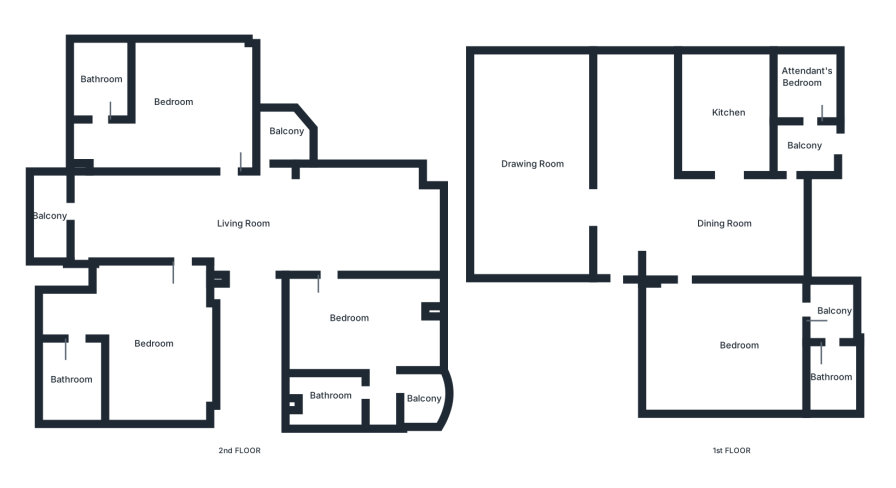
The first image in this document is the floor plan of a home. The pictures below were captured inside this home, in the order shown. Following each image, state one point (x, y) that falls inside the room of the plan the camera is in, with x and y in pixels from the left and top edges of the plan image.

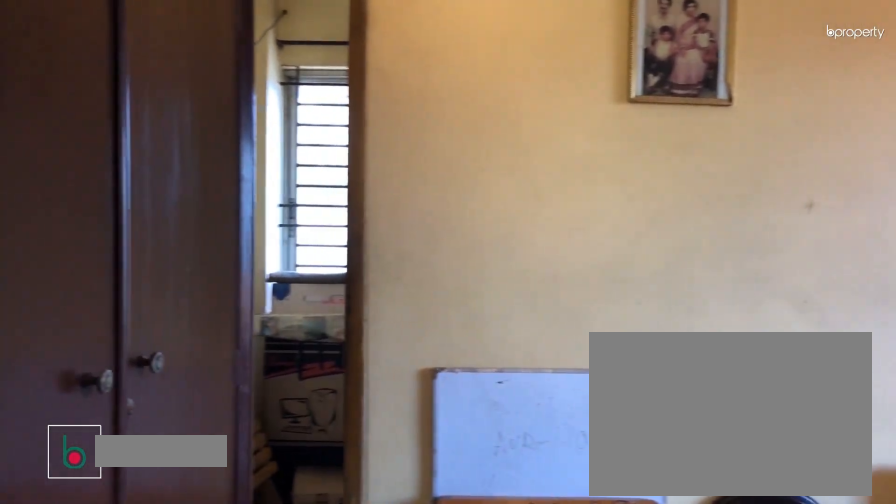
(725, 346)
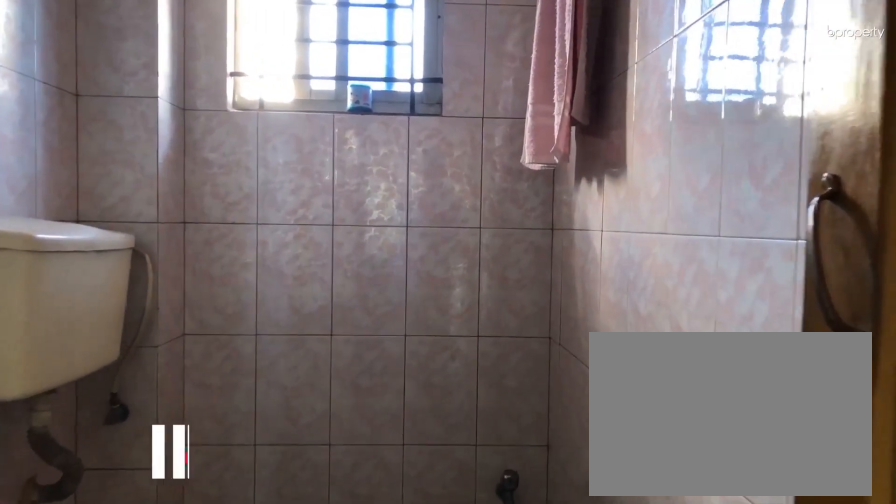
(844, 378)
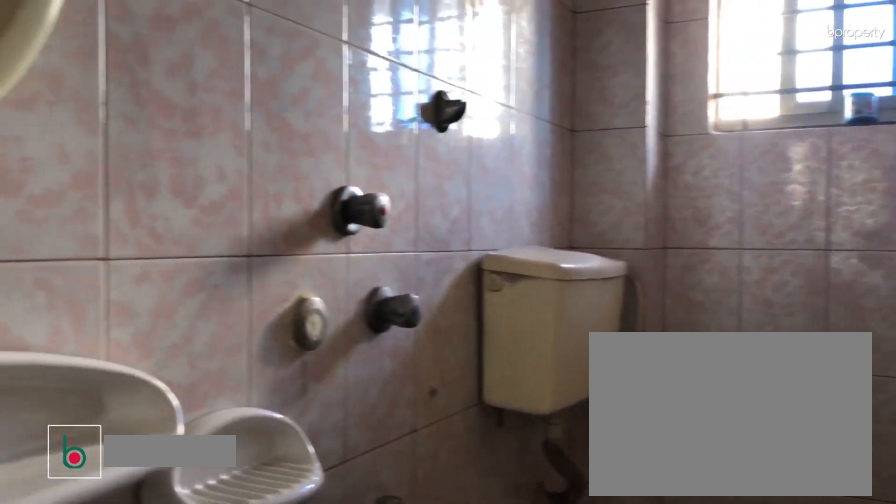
(844, 378)
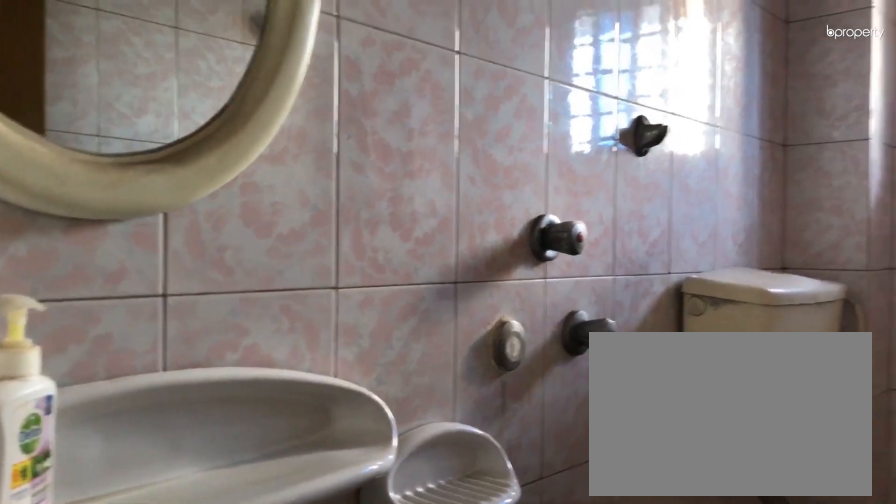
(844, 378)
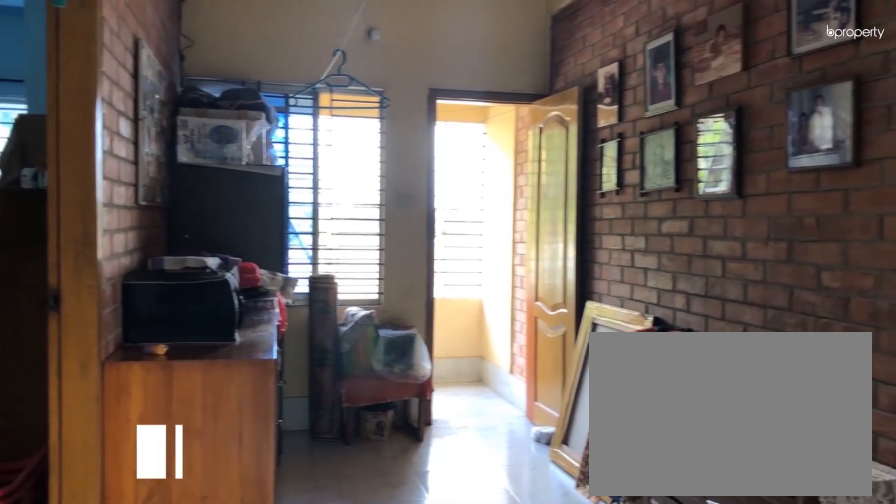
(249, 228)
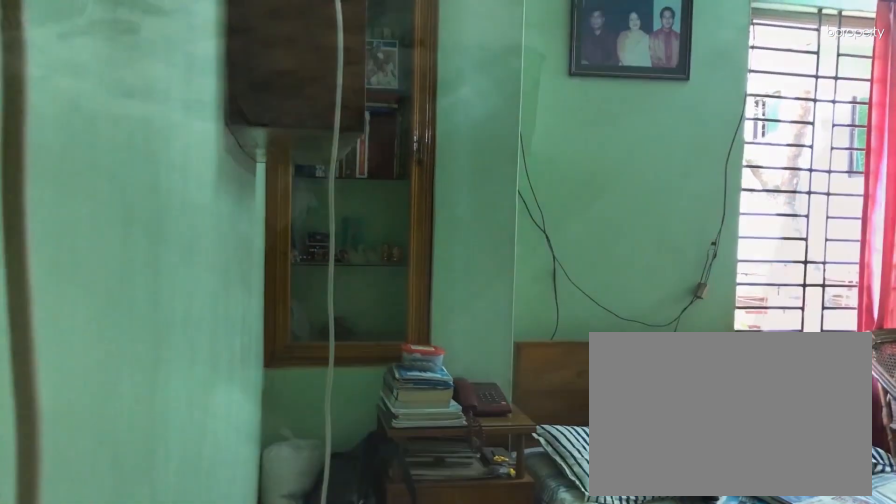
(353, 320)
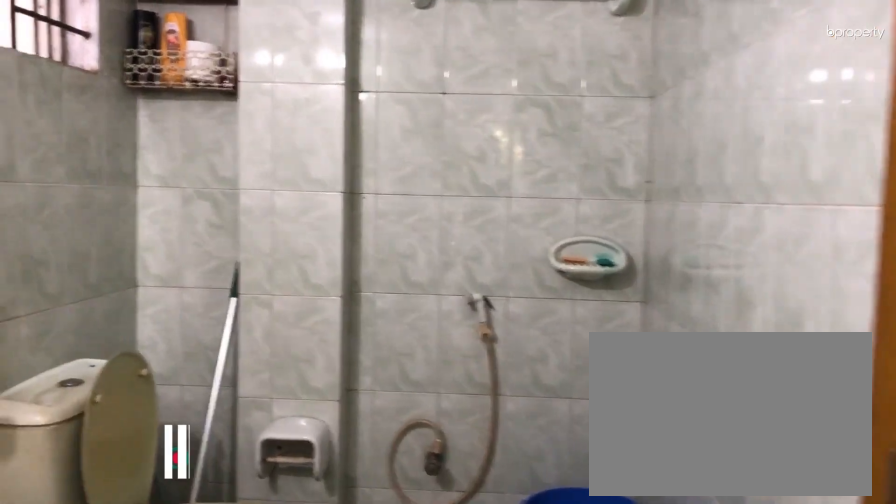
(322, 404)
